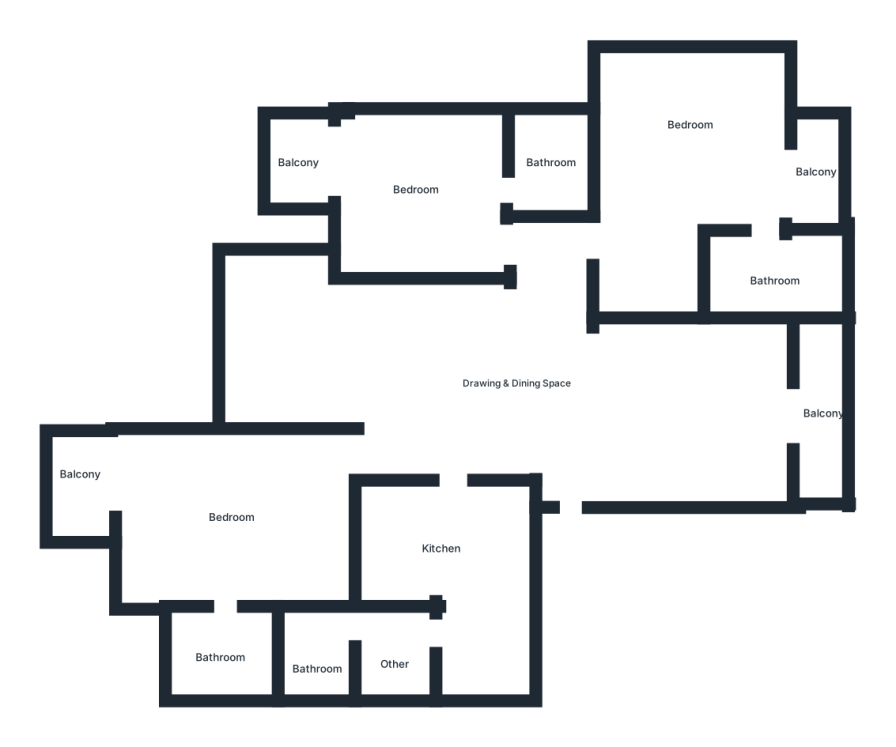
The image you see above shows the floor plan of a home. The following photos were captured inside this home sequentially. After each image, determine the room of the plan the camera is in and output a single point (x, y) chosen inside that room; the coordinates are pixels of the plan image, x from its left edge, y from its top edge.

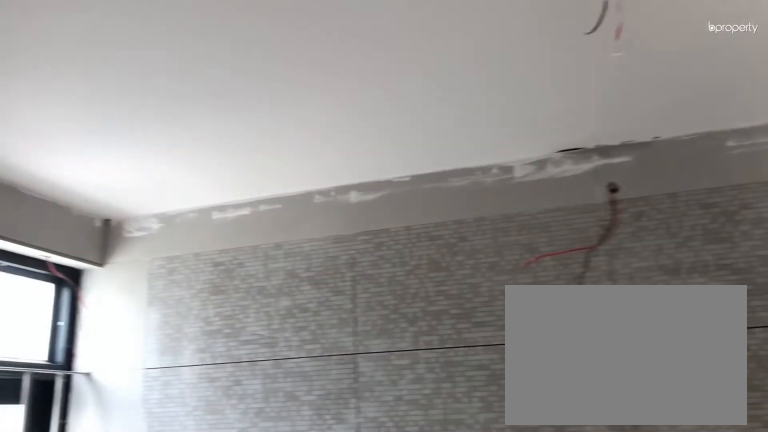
(768, 275)
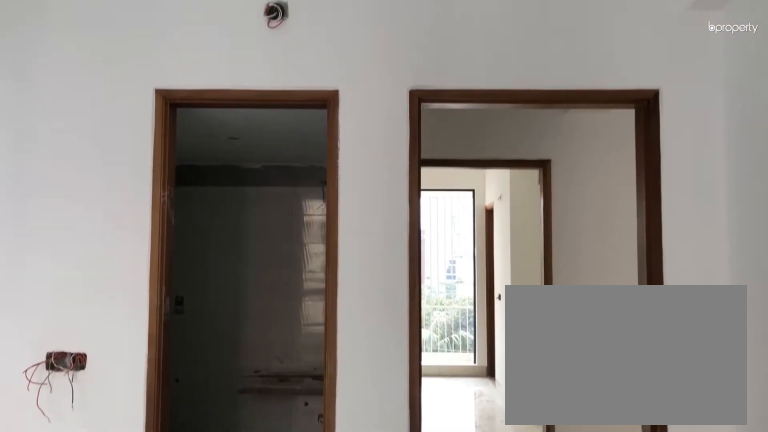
(413, 204)
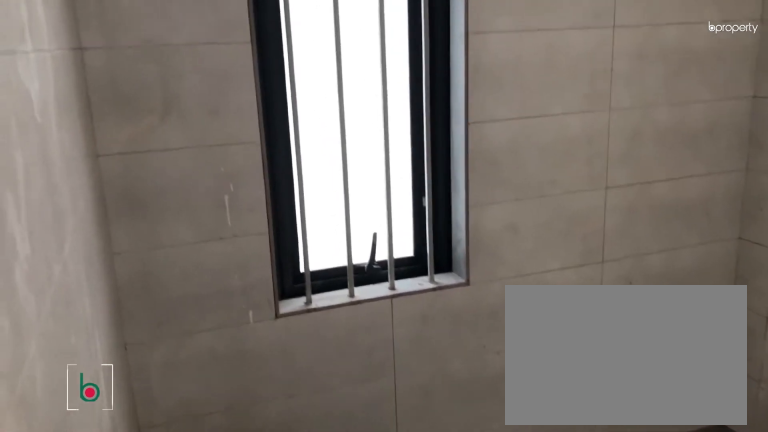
(558, 163)
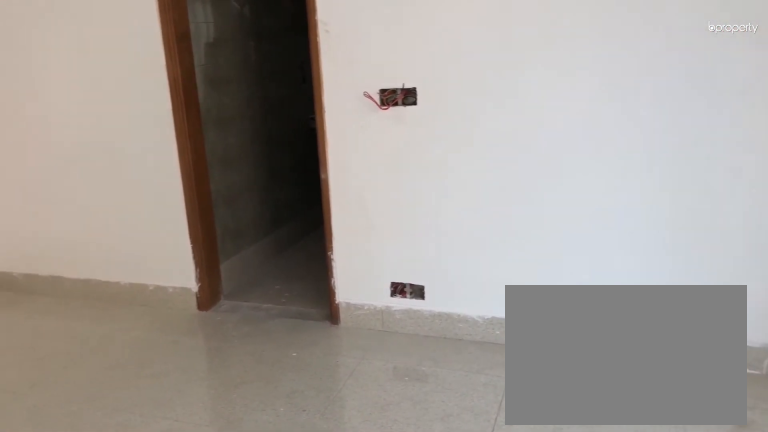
(227, 531)
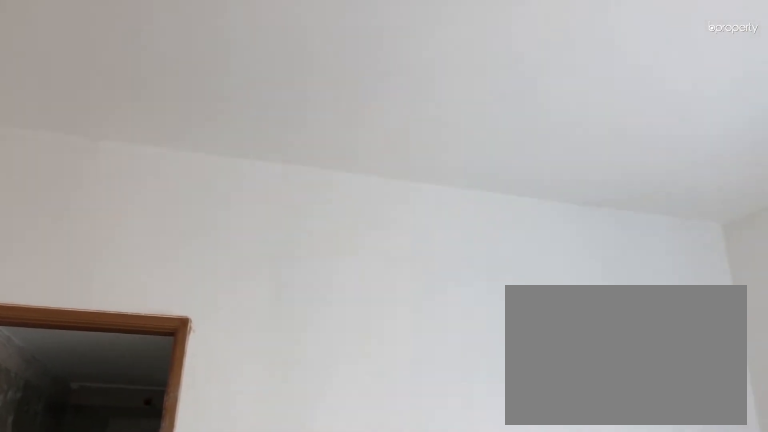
(227, 531)
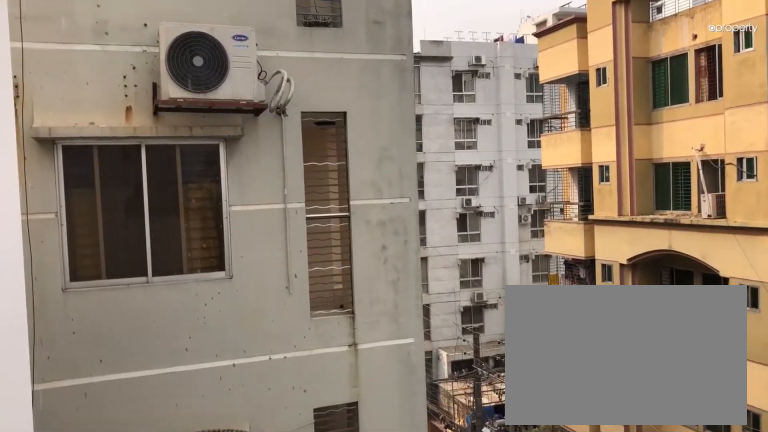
(98, 486)
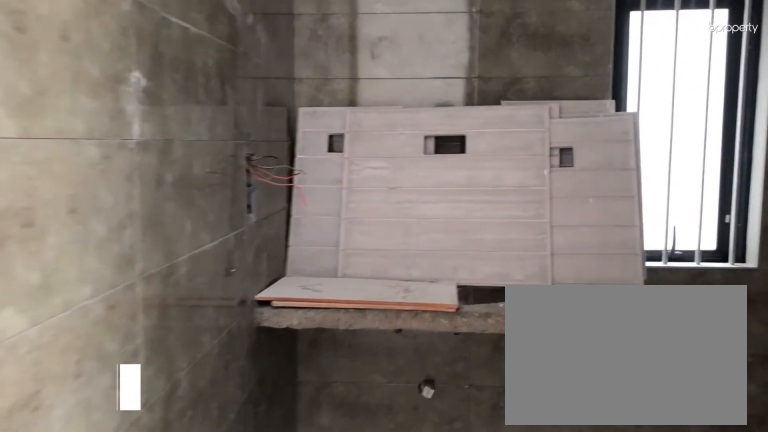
(226, 645)
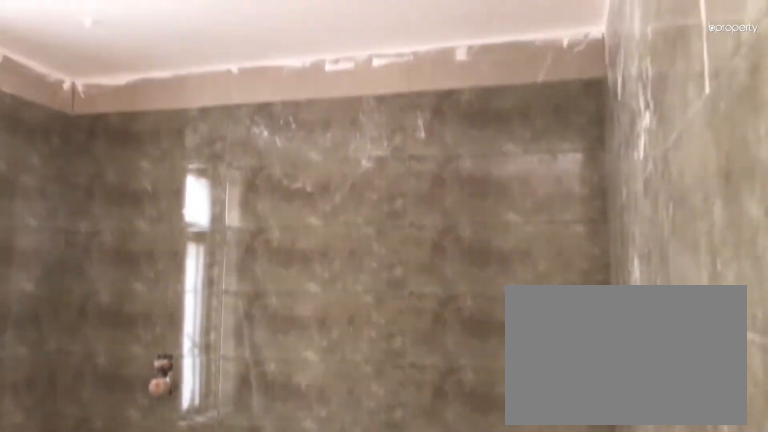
(226, 645)
